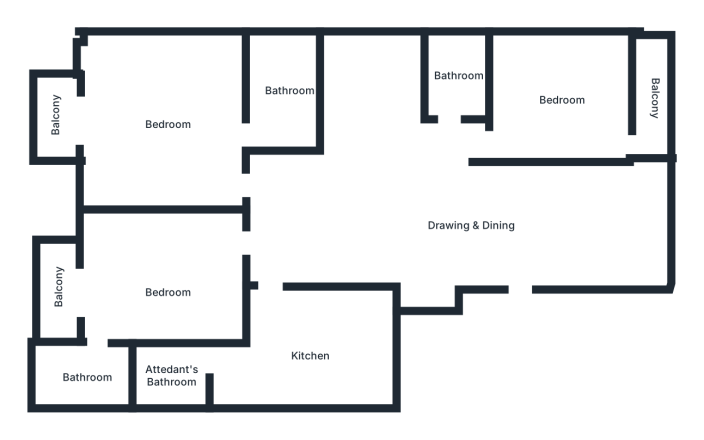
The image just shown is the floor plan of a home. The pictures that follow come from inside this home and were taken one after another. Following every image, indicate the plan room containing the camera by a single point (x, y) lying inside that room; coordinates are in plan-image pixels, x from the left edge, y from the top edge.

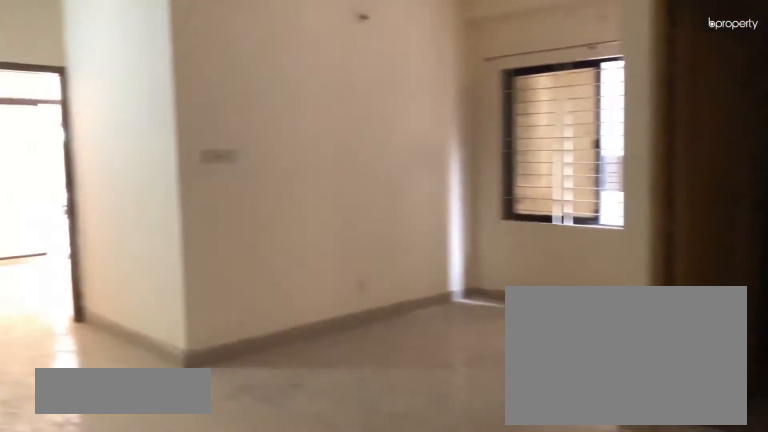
(488, 249)
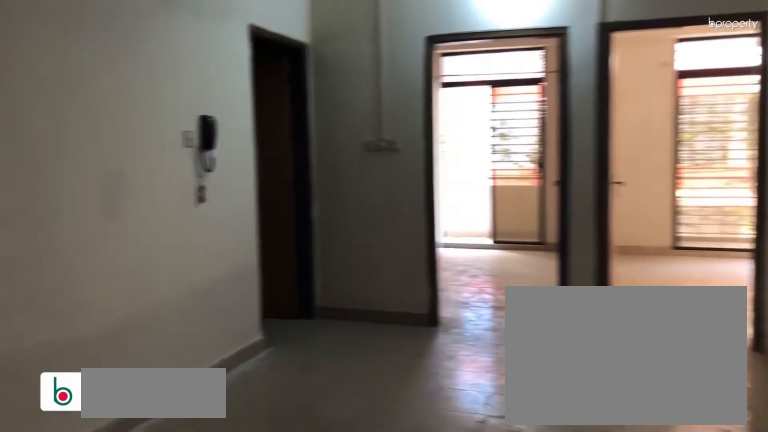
(372, 209)
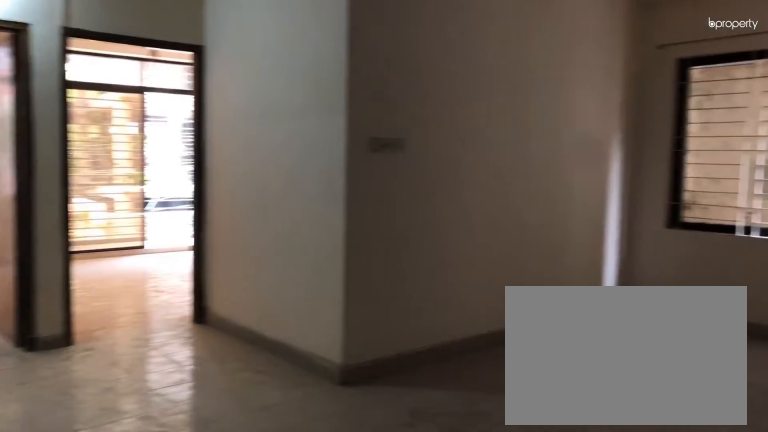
(372, 209)
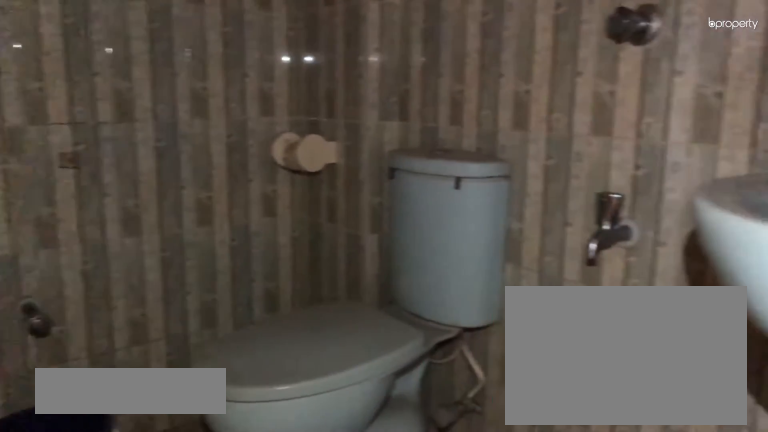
(458, 77)
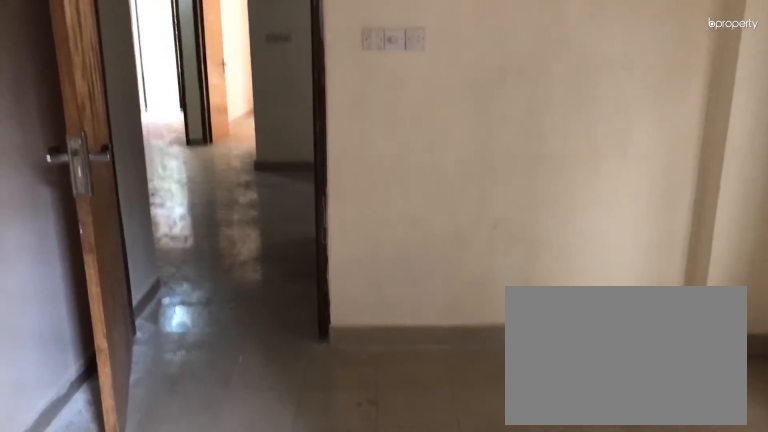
(559, 105)
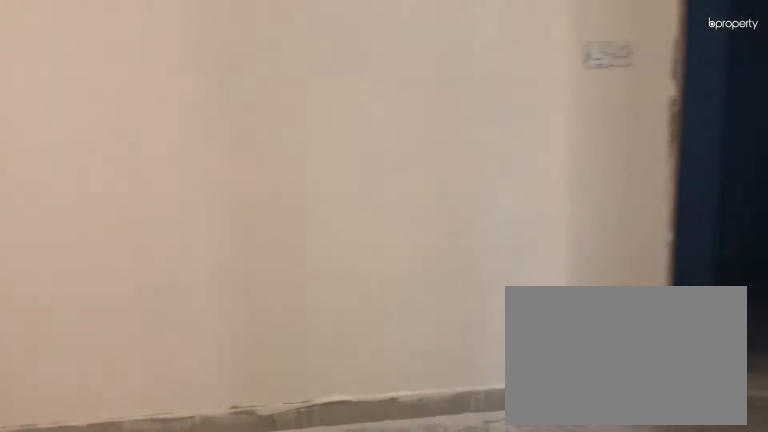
(169, 292)
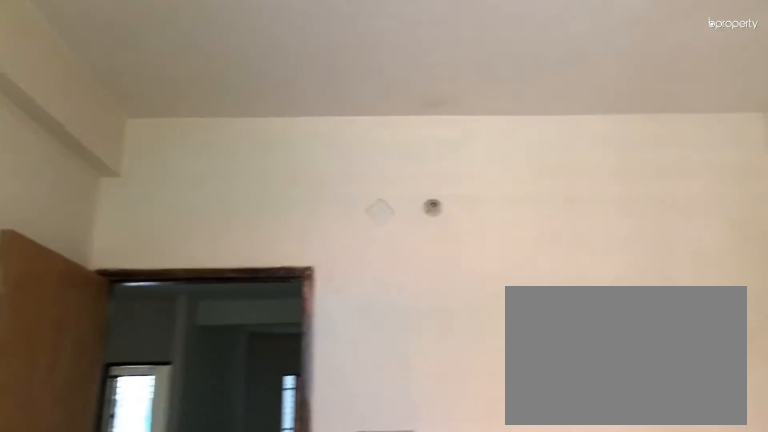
(169, 292)
